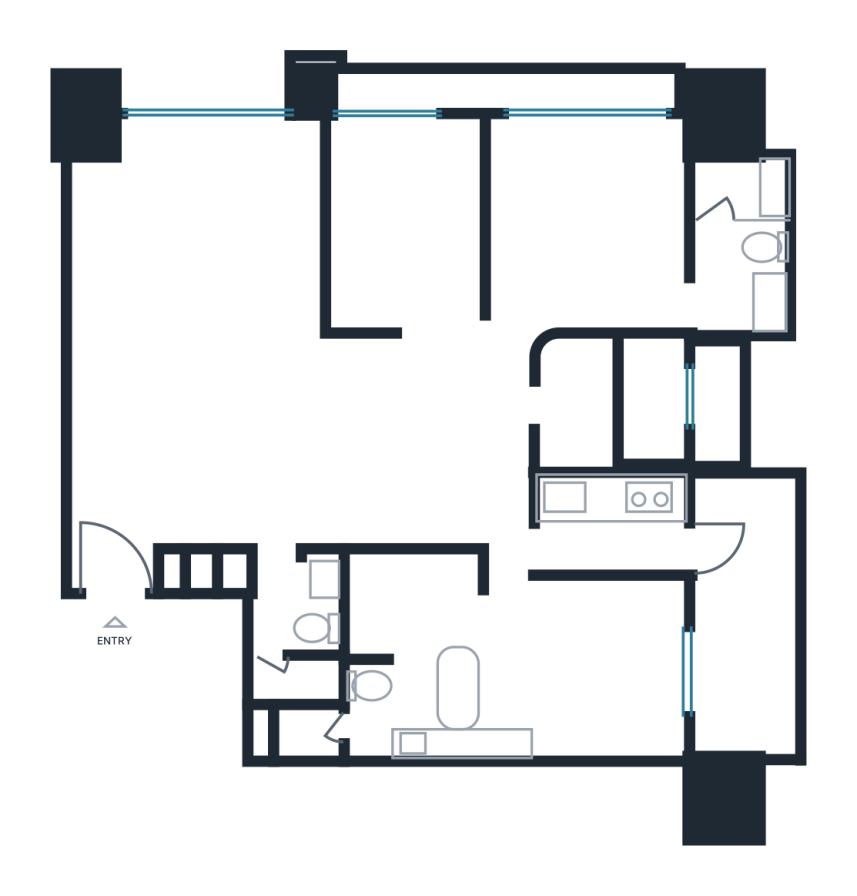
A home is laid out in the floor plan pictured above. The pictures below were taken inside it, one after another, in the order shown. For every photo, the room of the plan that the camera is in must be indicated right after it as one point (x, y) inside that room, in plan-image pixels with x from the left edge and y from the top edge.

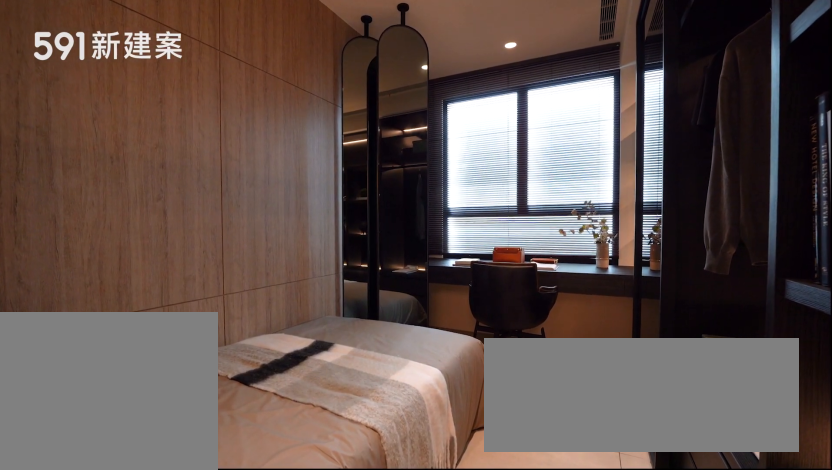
(398, 220)
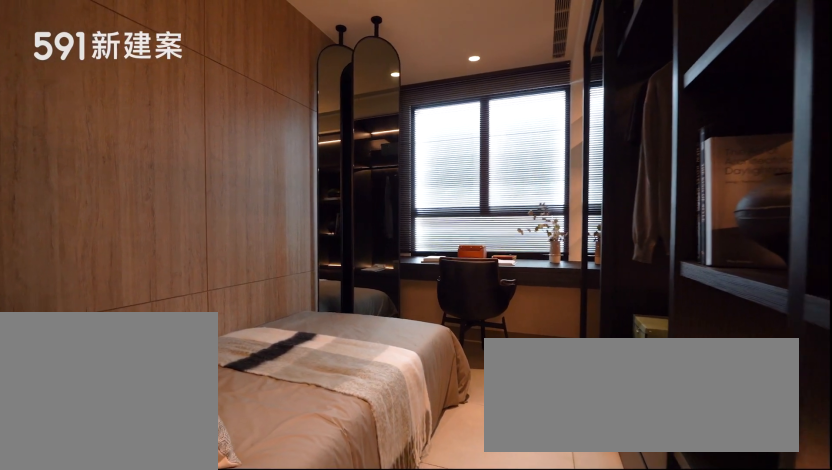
(398, 220)
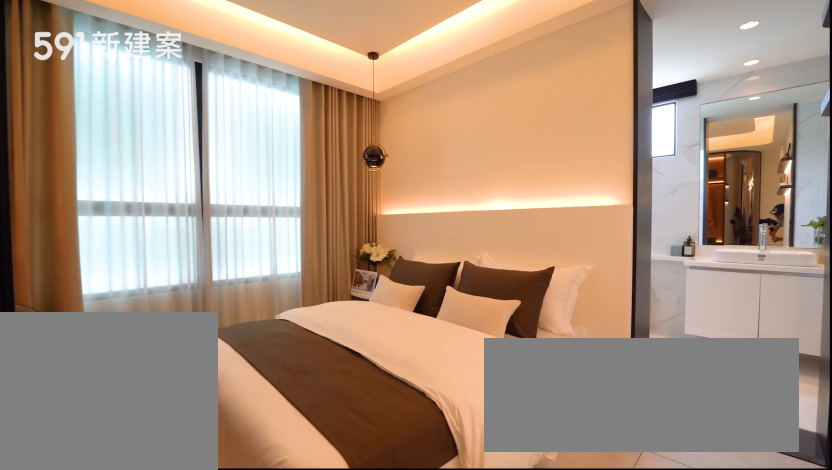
(587, 219)
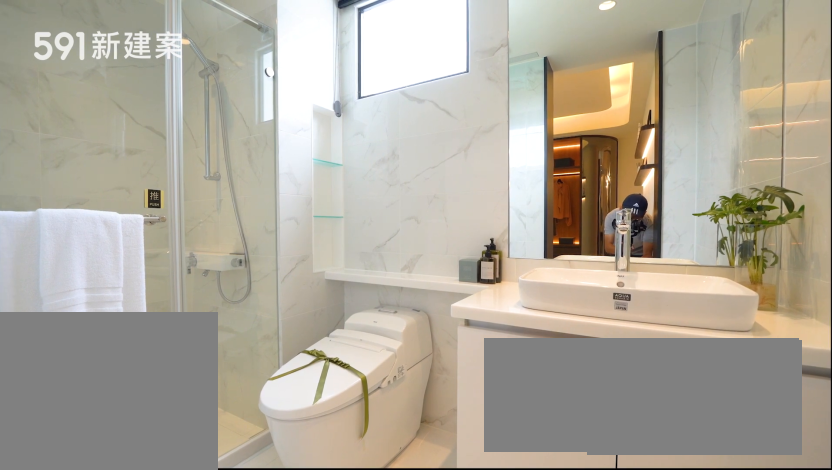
(740, 239)
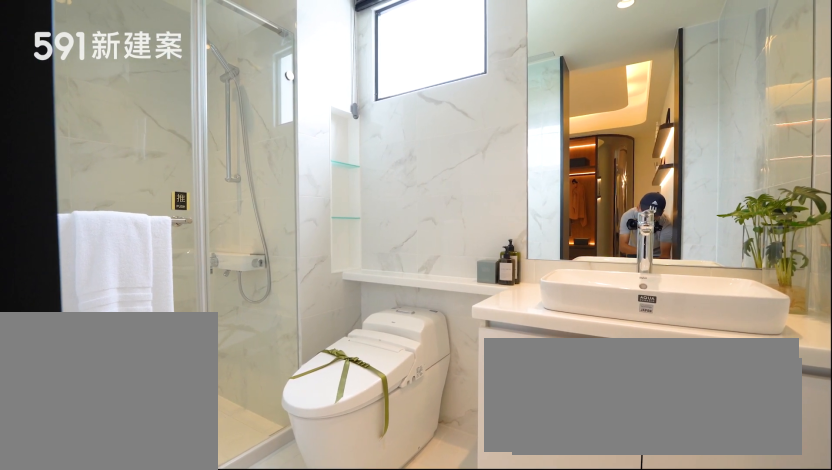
(740, 239)
